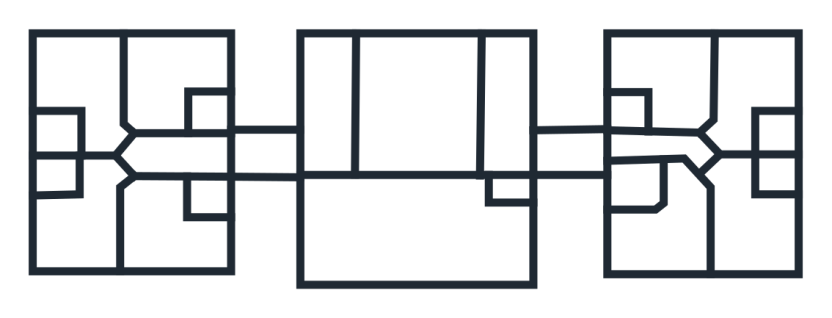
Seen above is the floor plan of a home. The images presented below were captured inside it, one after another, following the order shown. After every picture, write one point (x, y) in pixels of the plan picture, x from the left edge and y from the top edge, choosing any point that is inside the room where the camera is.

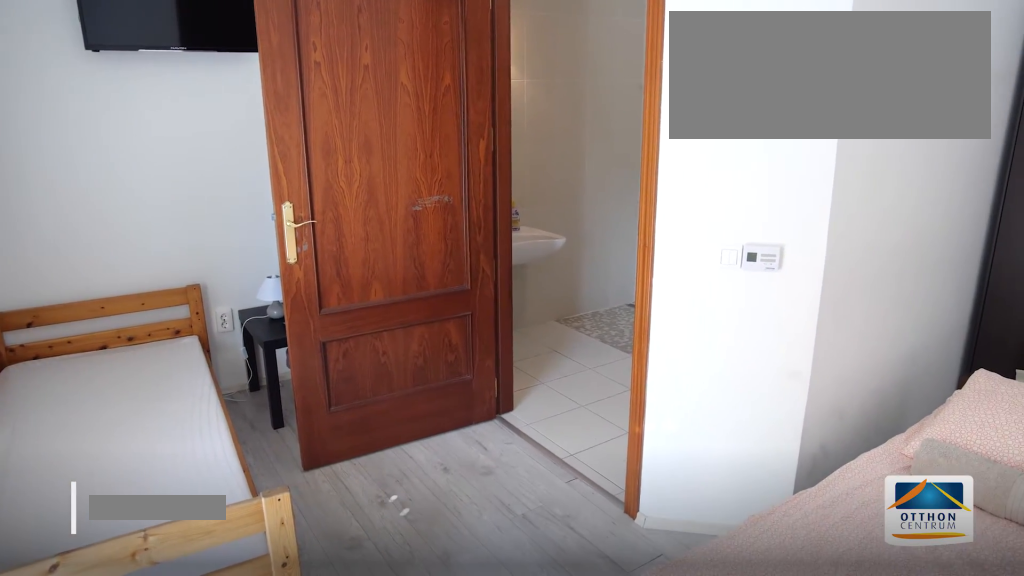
(661, 239)
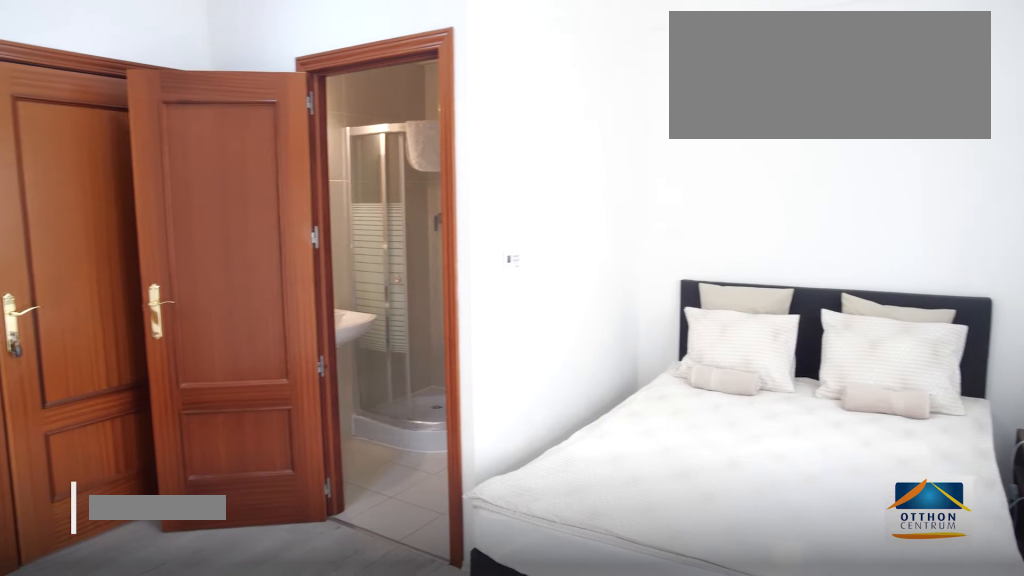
(153, 229)
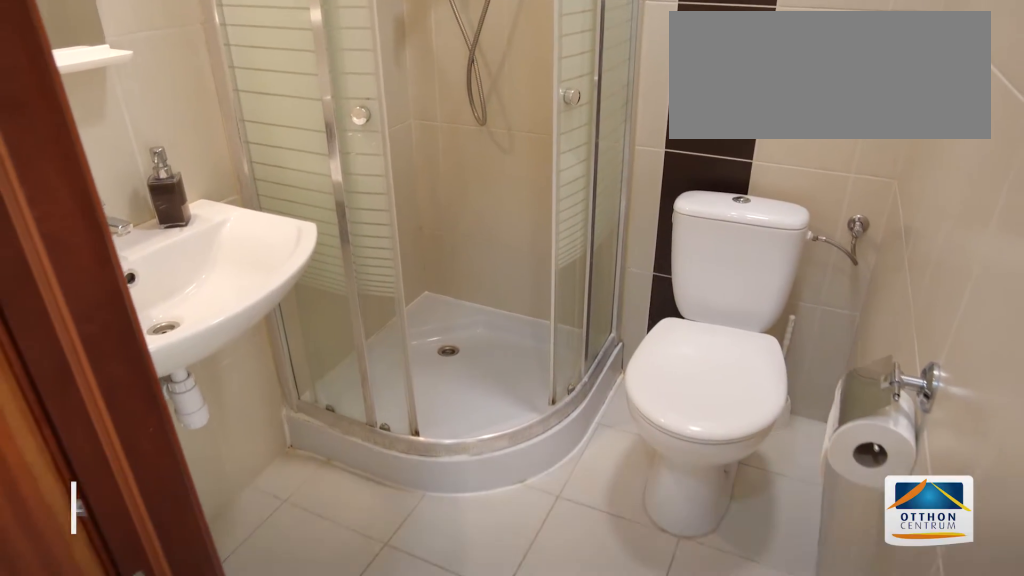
(209, 198)
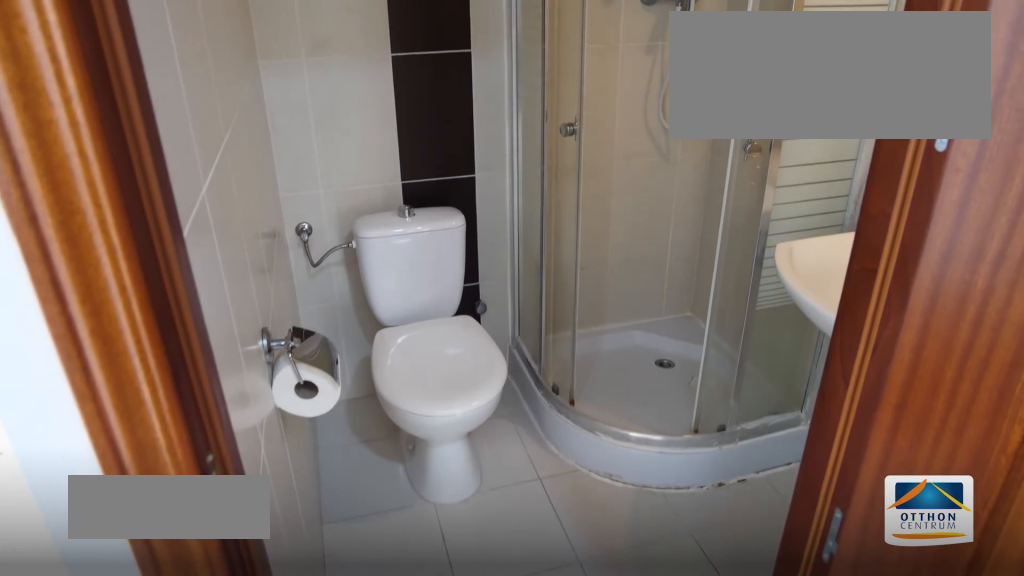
(59, 176)
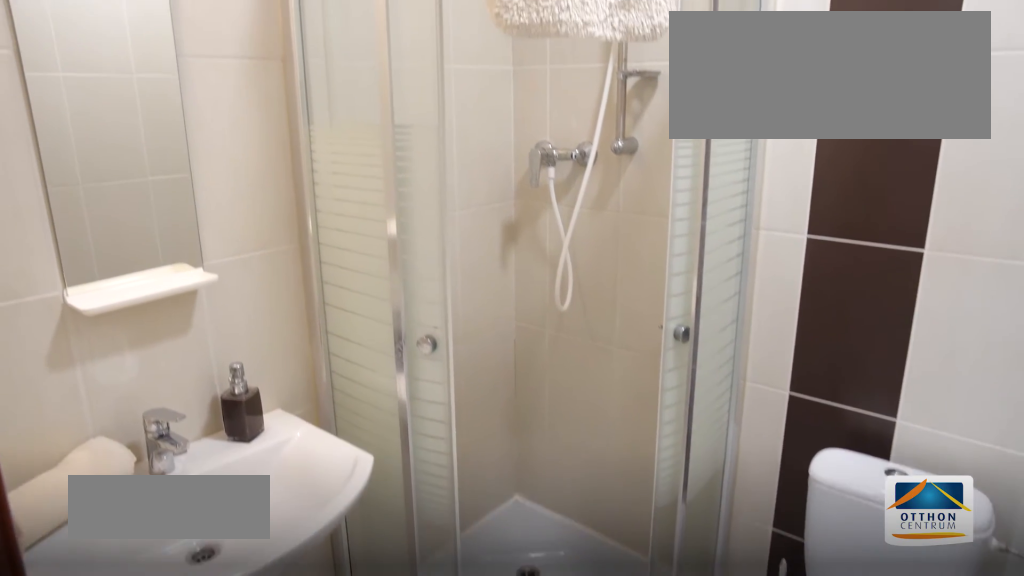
(56, 134)
